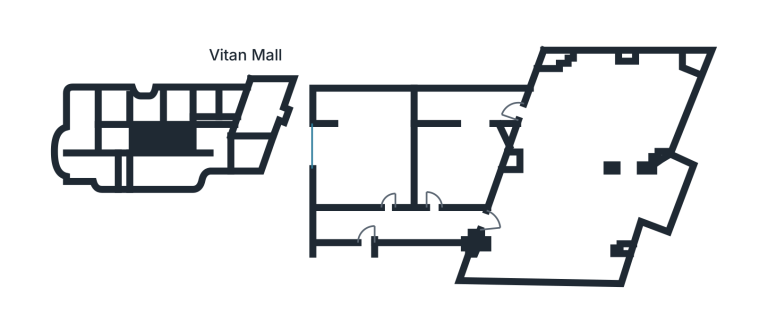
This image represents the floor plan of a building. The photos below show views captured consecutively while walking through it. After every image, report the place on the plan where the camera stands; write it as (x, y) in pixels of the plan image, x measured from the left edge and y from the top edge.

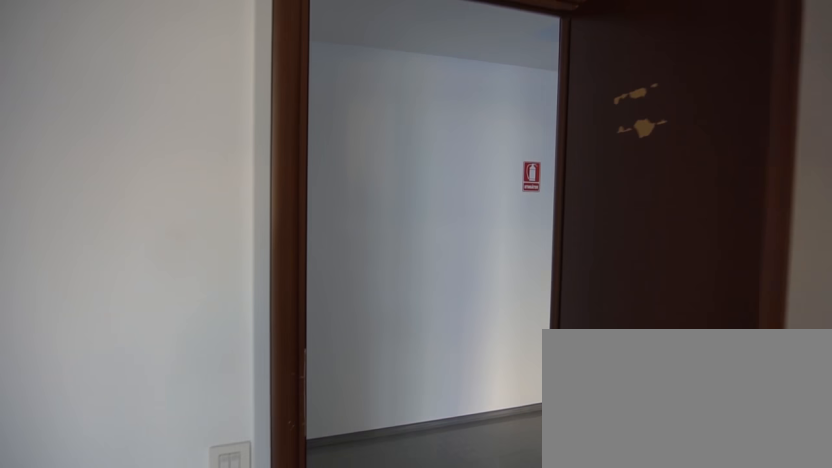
(432, 216)
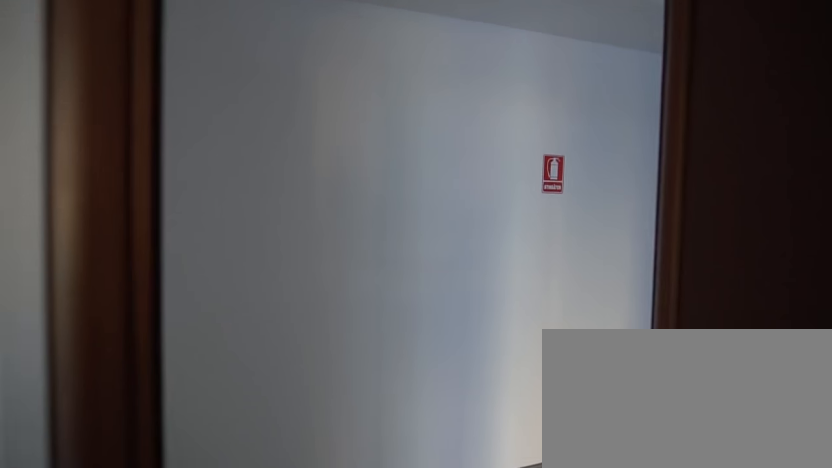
(432, 216)
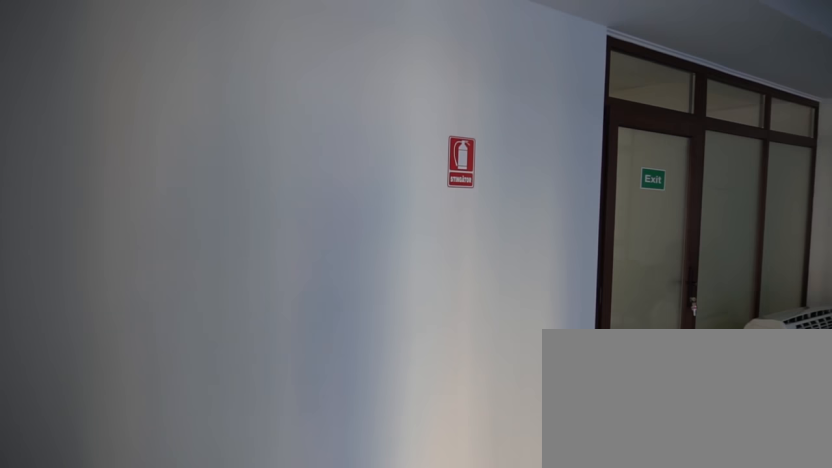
(432, 216)
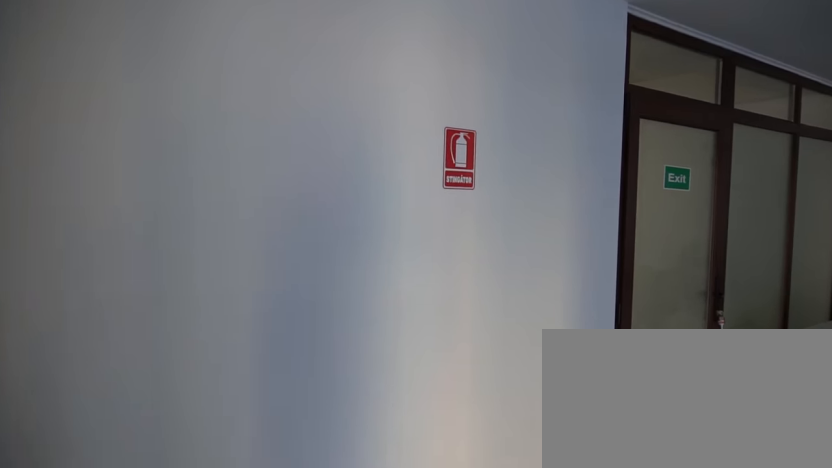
(427, 219)
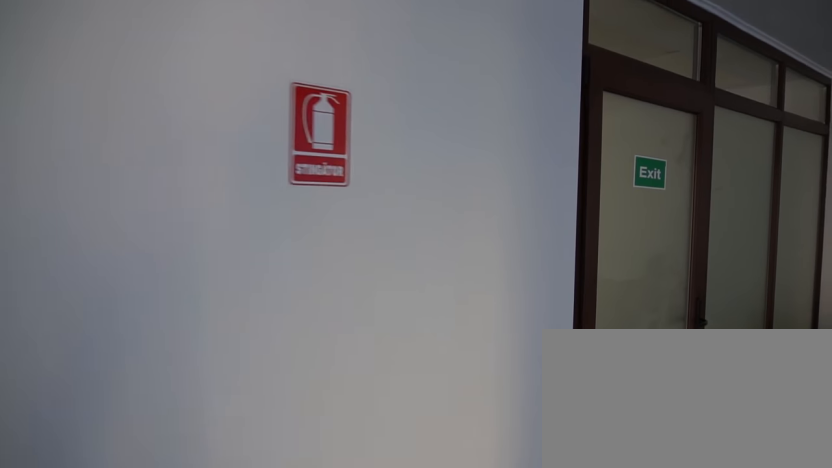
(409, 238)
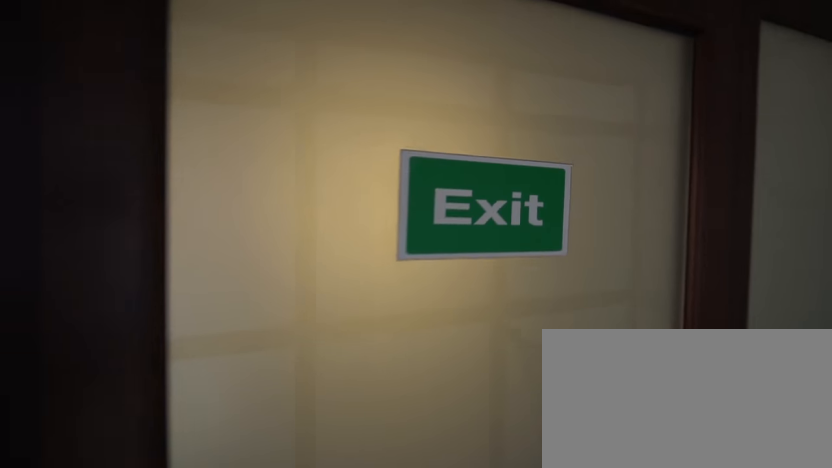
(371, 250)
